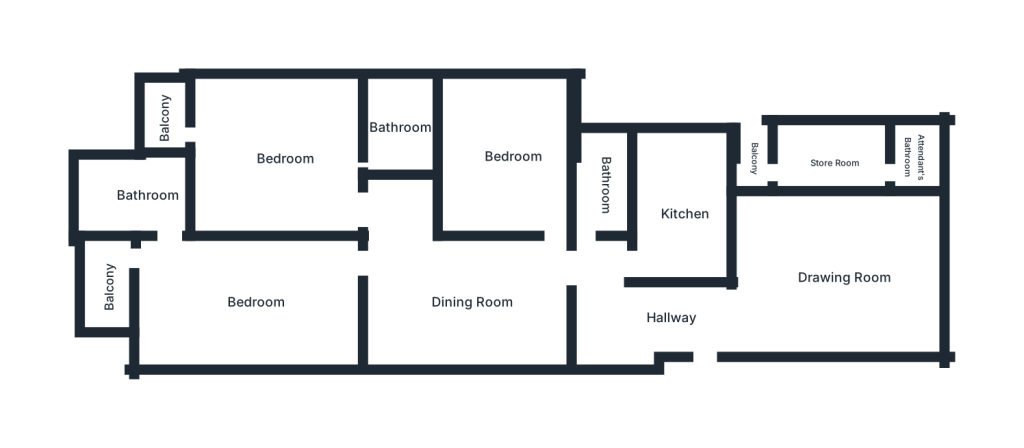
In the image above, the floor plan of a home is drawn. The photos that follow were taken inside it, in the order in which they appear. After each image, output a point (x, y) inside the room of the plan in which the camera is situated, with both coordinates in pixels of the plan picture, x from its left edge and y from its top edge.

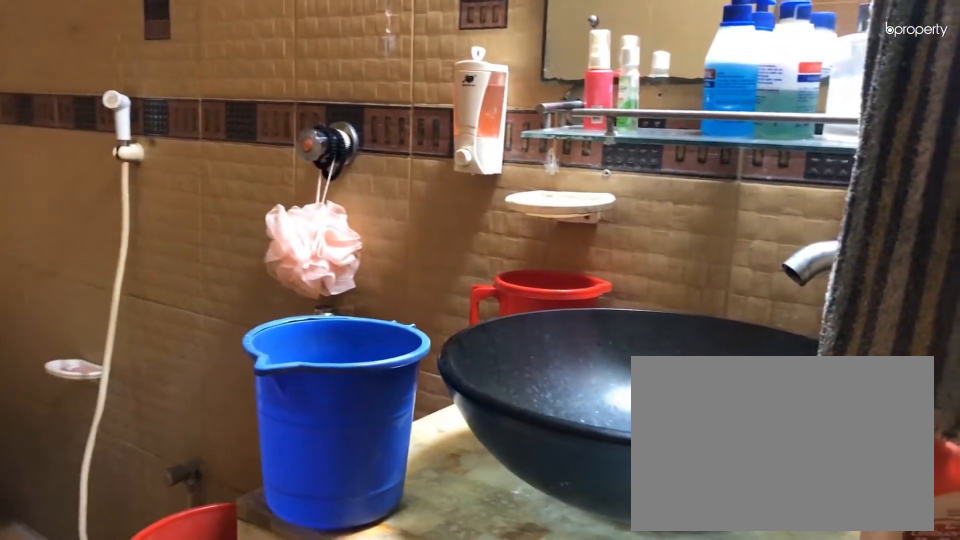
(610, 181)
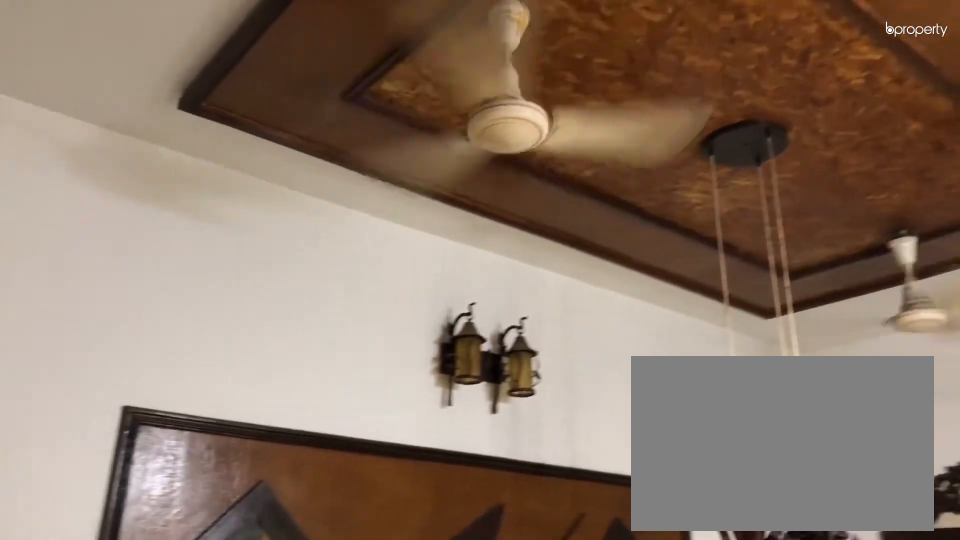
(471, 296)
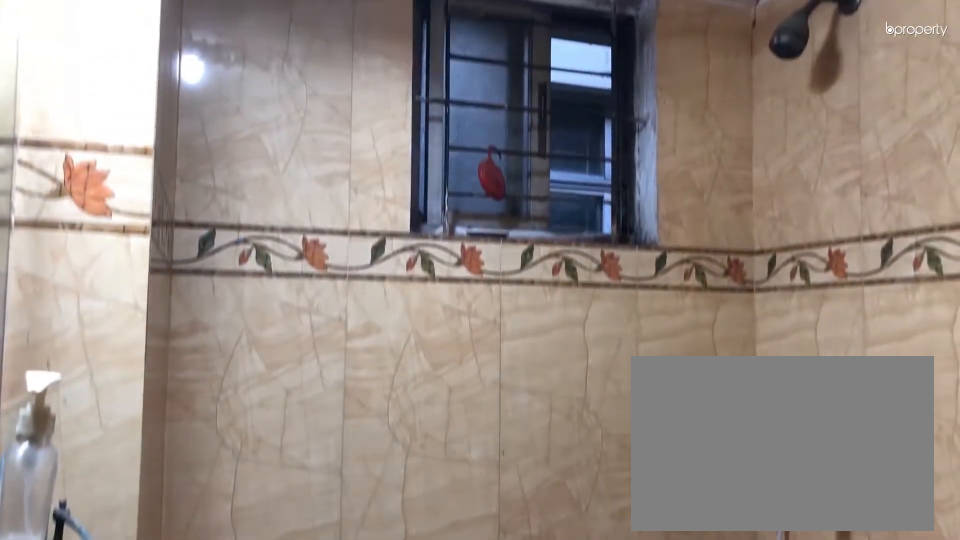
(400, 132)
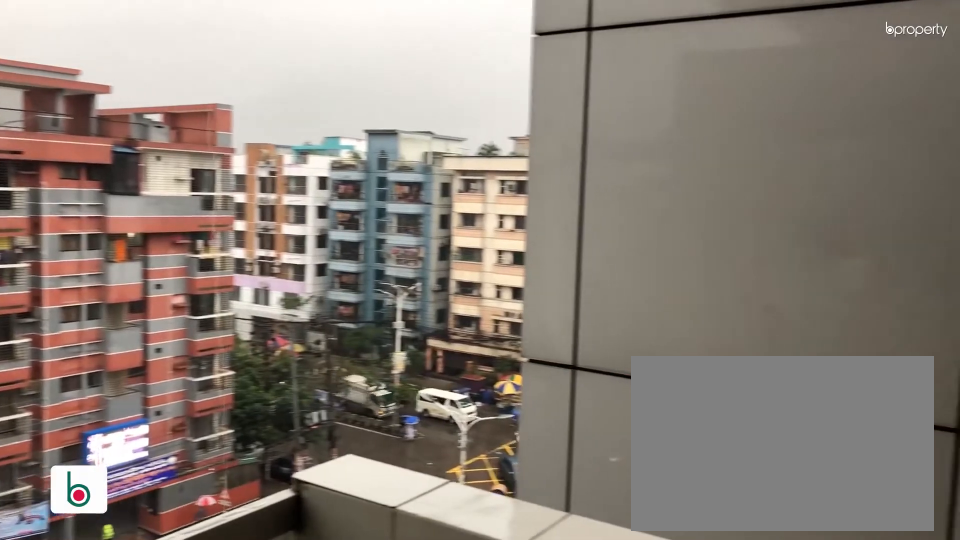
(160, 109)
